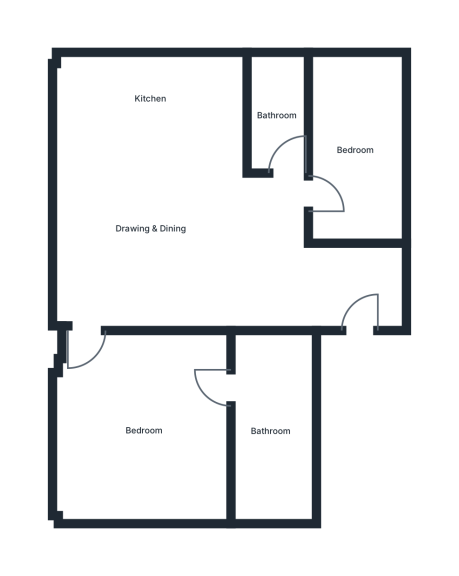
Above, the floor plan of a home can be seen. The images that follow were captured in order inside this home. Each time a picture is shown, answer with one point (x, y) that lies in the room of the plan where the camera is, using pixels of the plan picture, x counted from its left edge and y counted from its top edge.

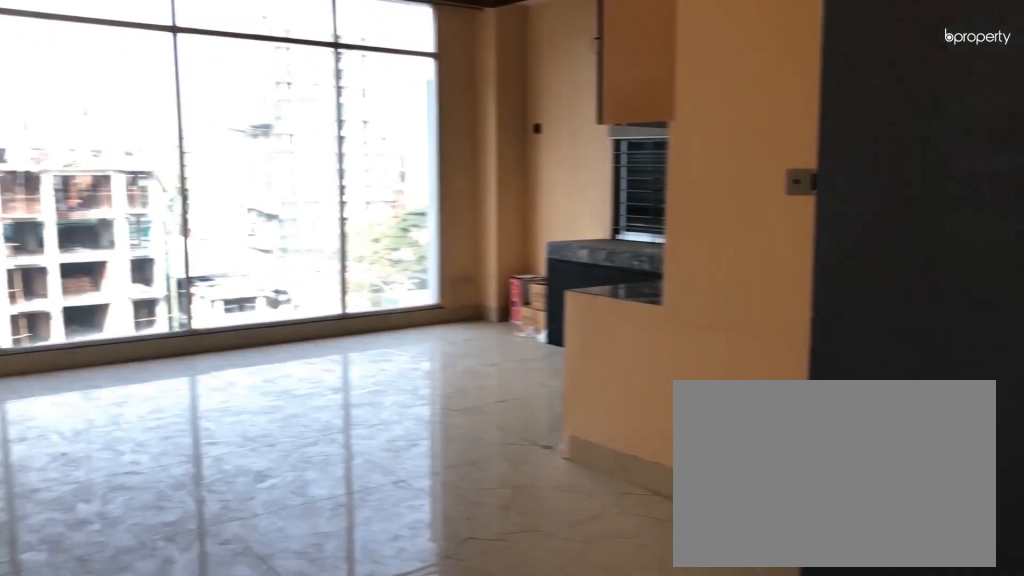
(308, 291)
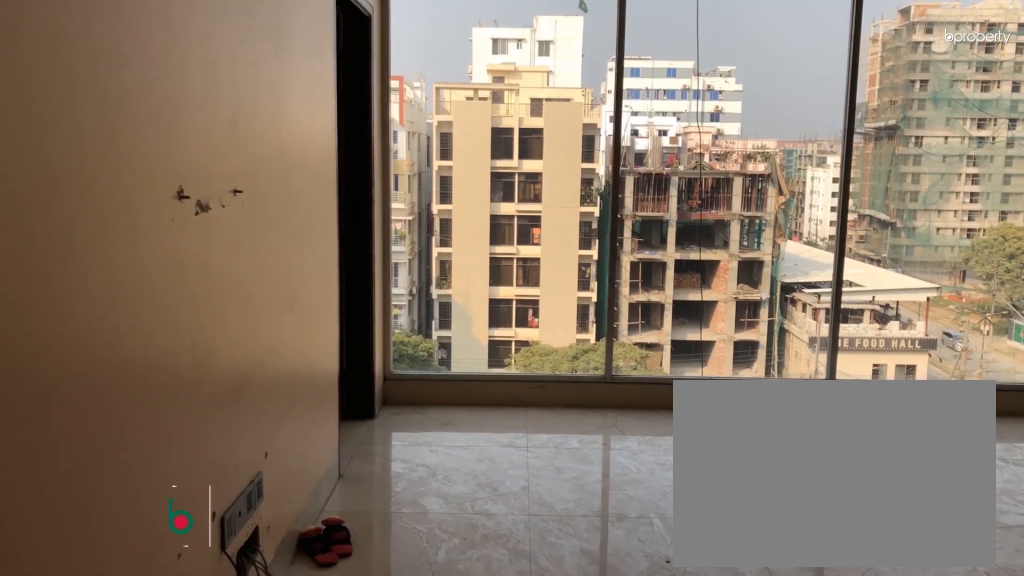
(150, 231)
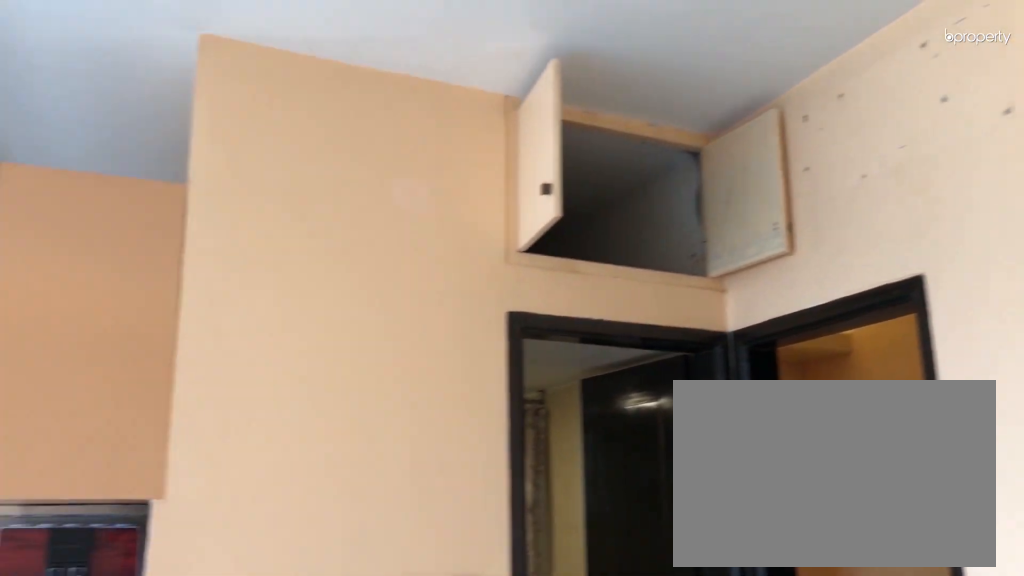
(150, 231)
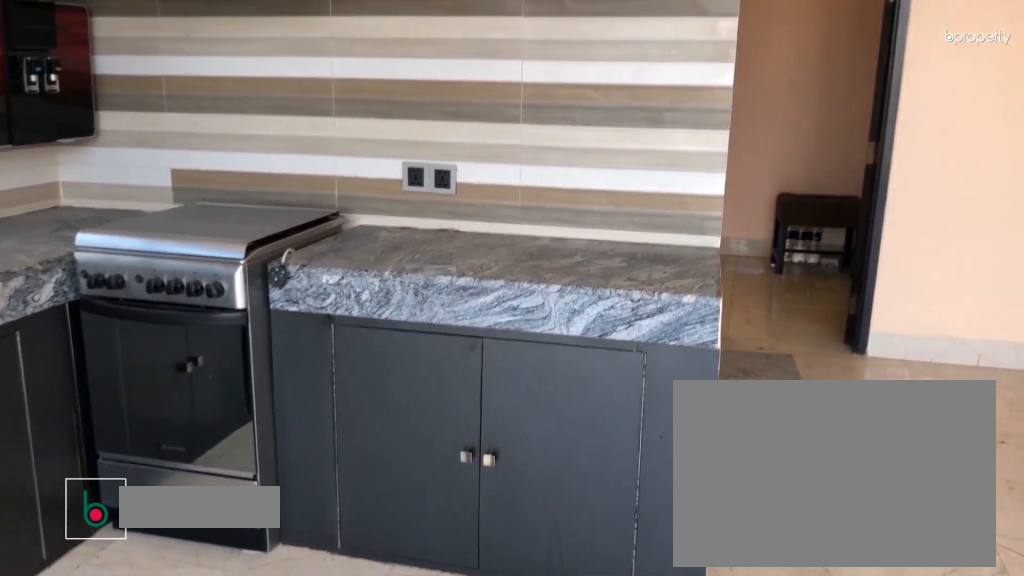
(151, 96)
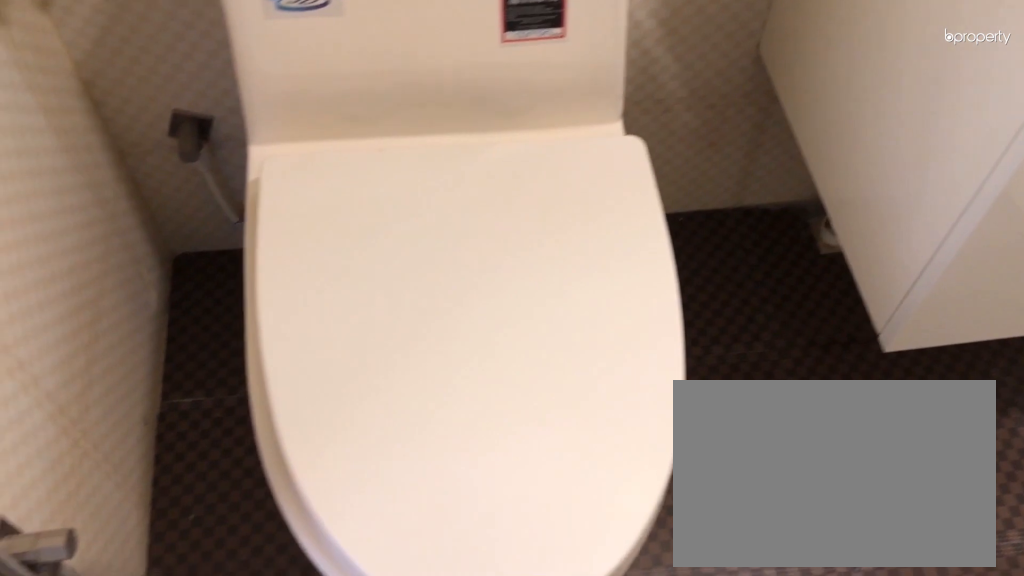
(278, 115)
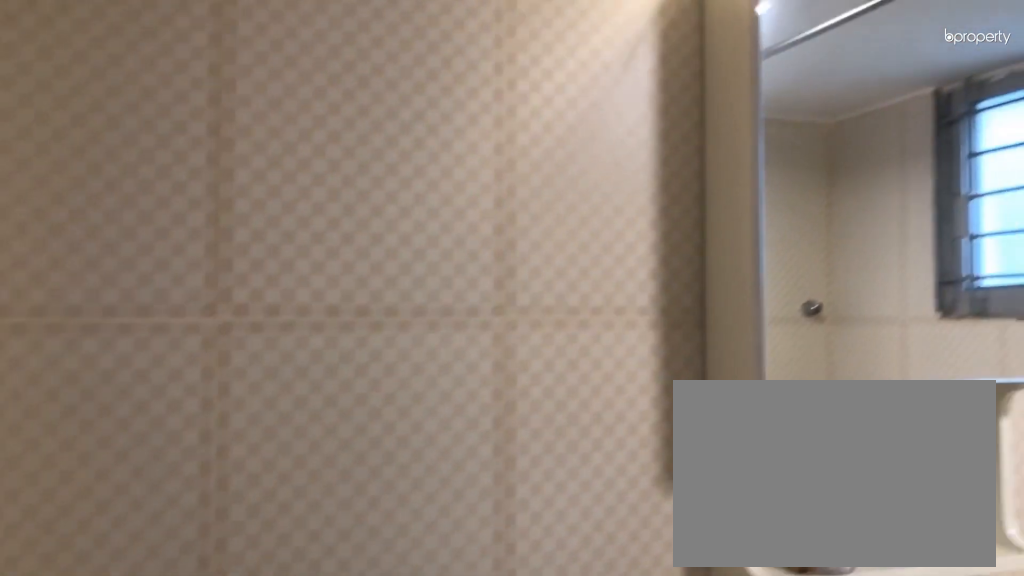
(278, 115)
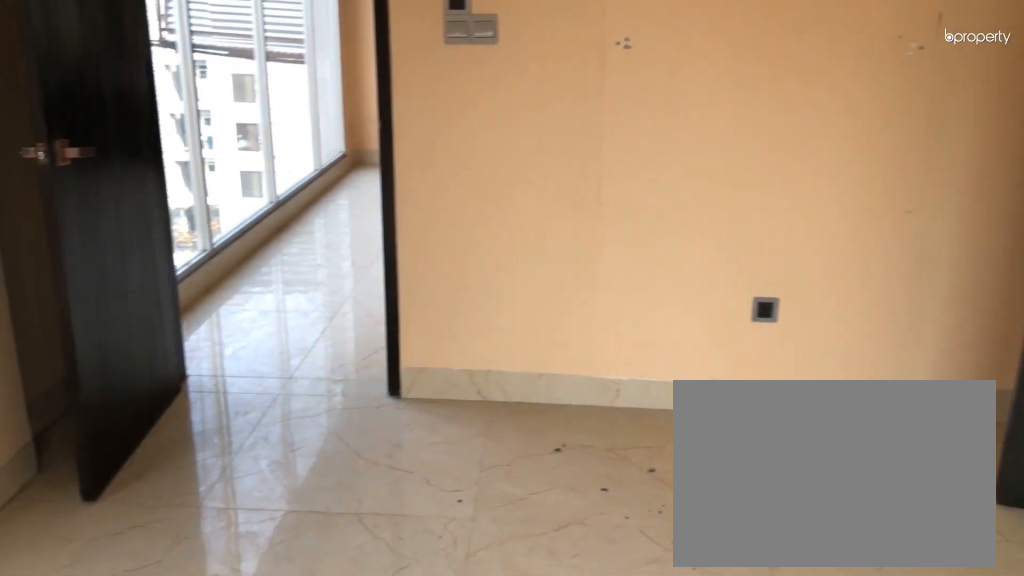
(147, 429)
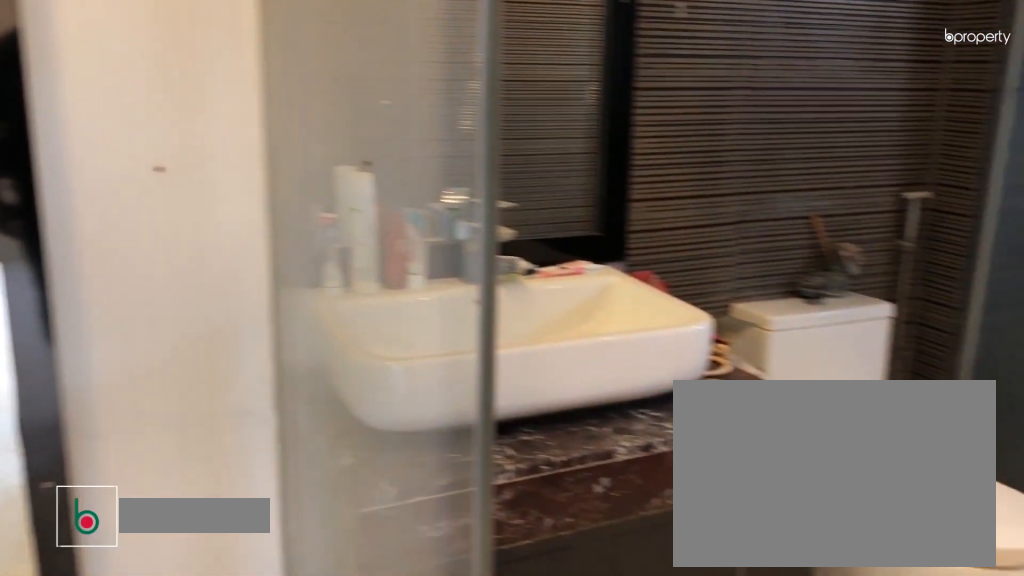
(273, 429)
